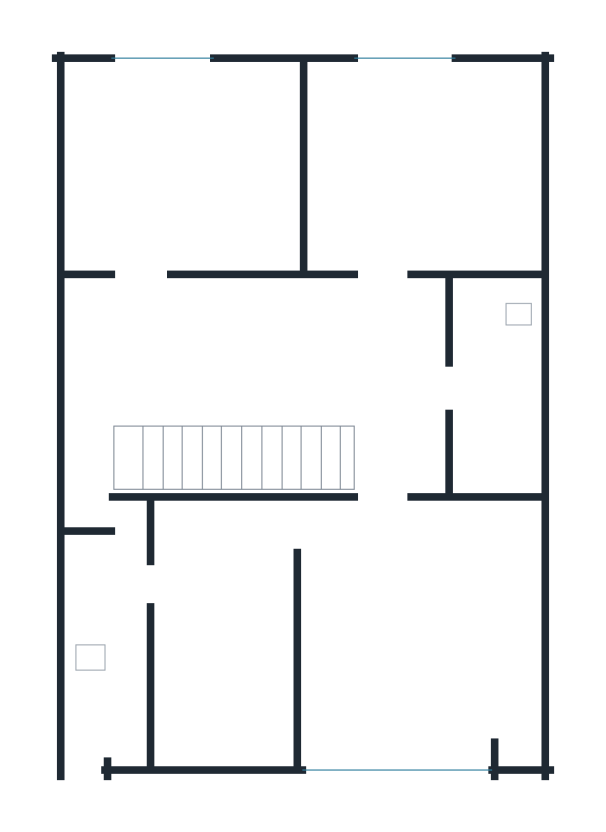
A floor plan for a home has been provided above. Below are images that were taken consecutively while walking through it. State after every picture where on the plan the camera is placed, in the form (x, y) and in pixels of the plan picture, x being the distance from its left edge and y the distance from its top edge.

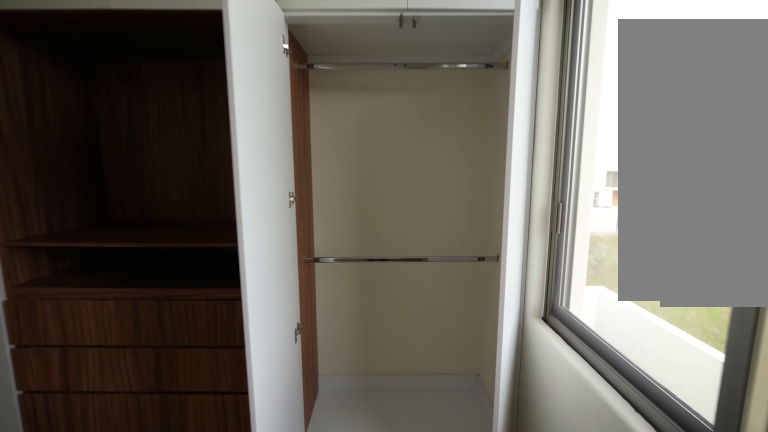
(368, 116)
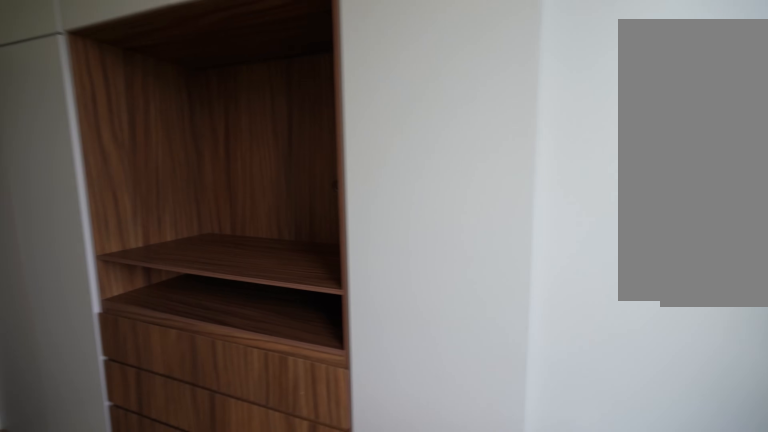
(477, 109)
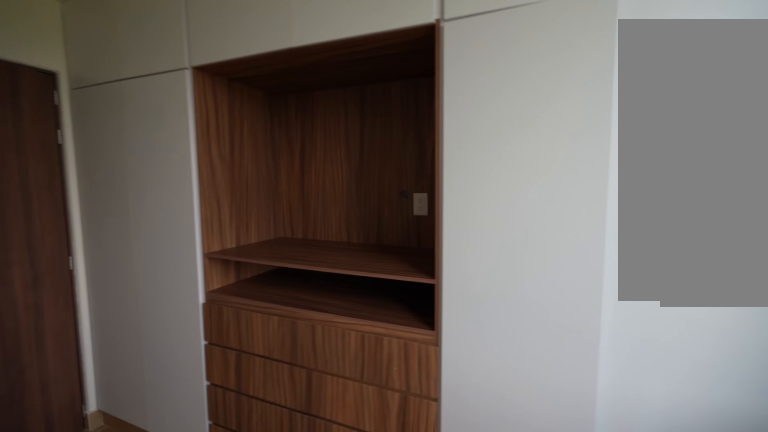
(464, 109)
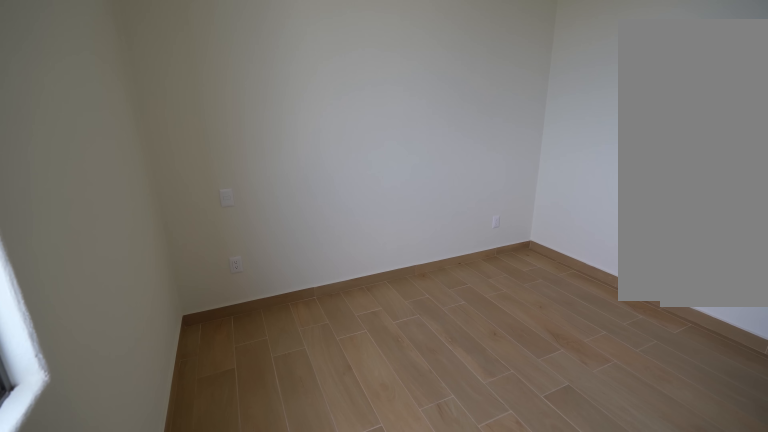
(368, 86)
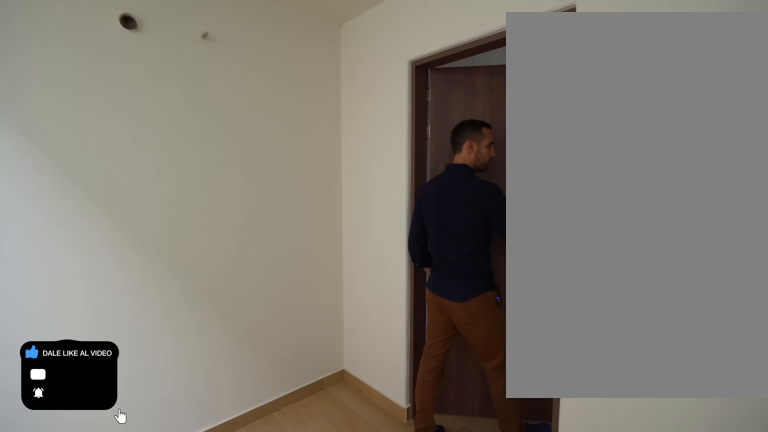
(159, 298)
